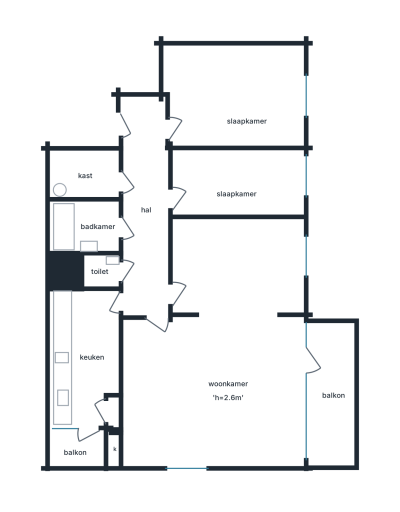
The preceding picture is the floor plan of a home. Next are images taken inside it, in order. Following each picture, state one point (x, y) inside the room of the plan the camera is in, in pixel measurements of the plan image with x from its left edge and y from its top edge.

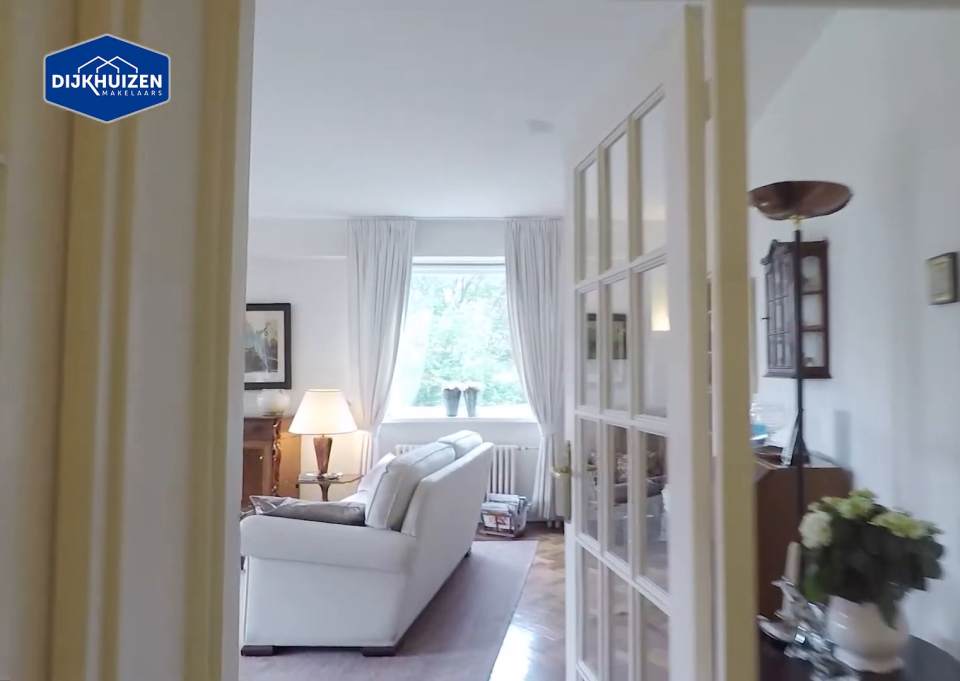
(146, 210)
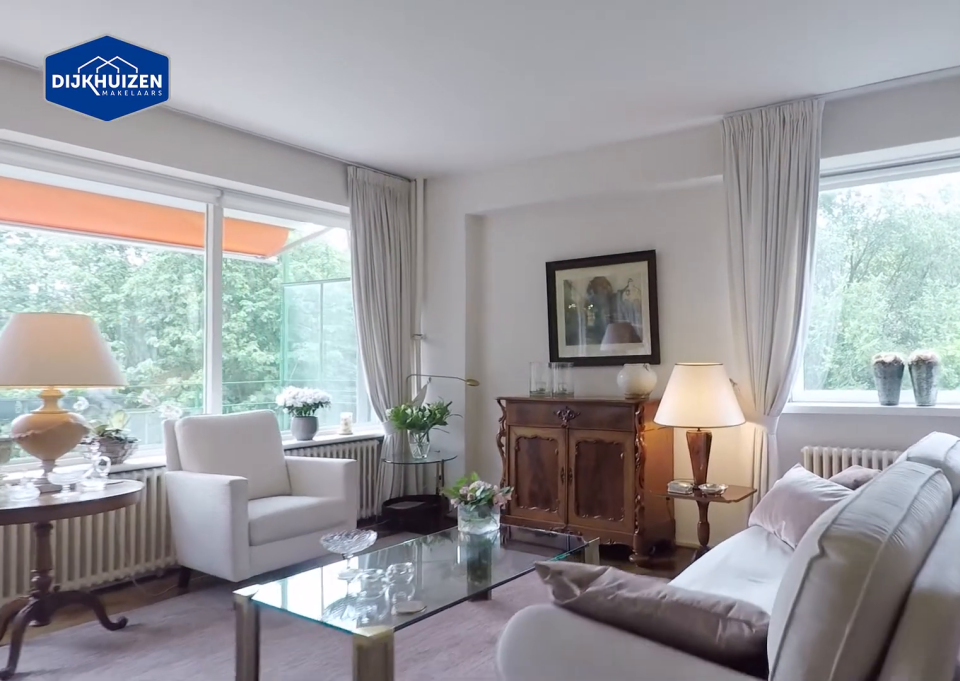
(219, 351)
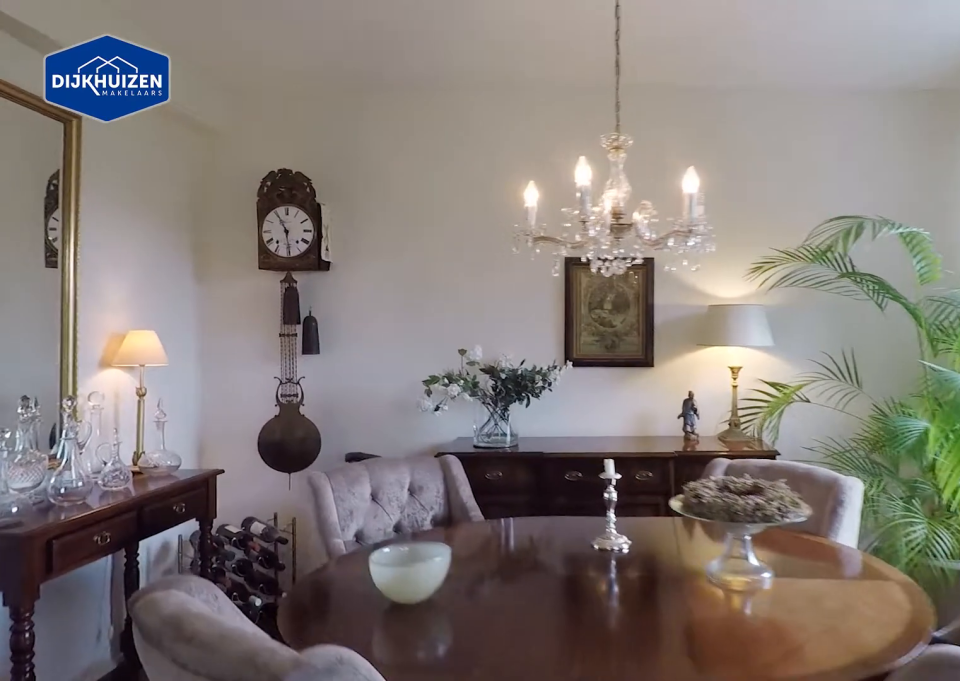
(219, 351)
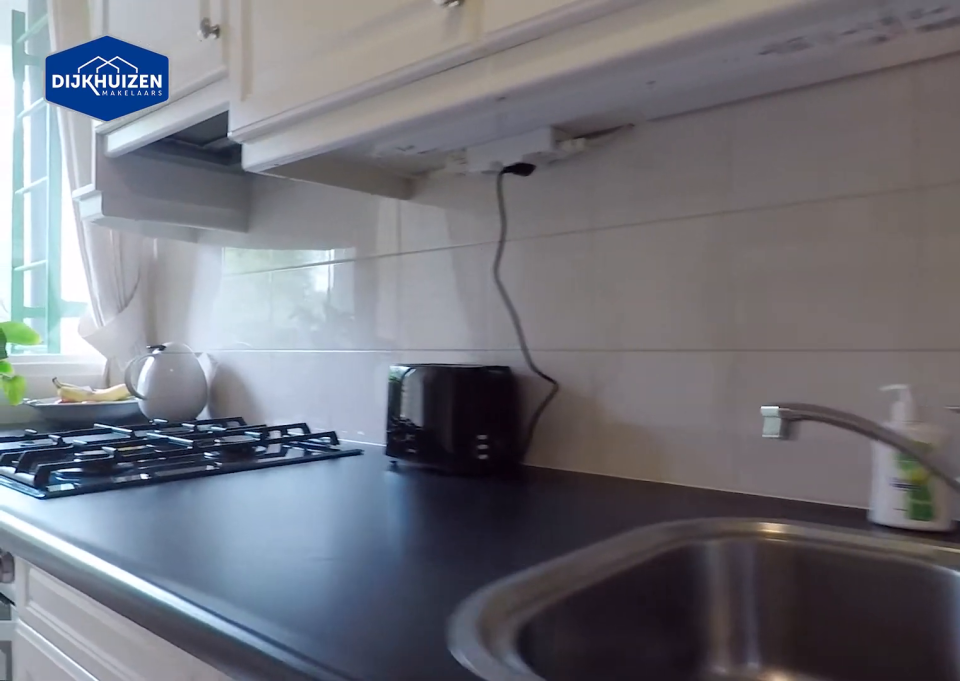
(80, 356)
